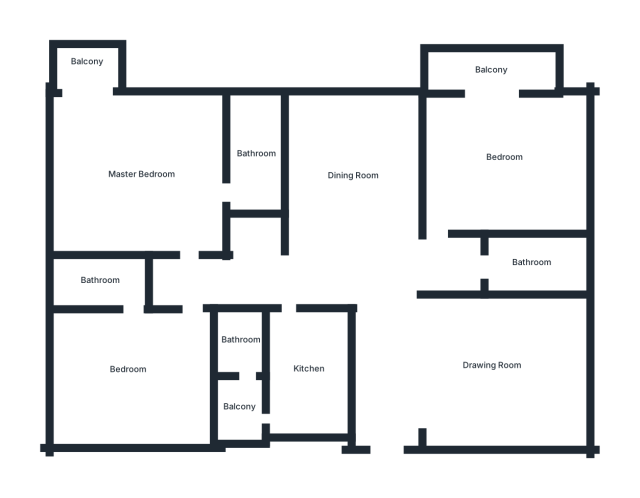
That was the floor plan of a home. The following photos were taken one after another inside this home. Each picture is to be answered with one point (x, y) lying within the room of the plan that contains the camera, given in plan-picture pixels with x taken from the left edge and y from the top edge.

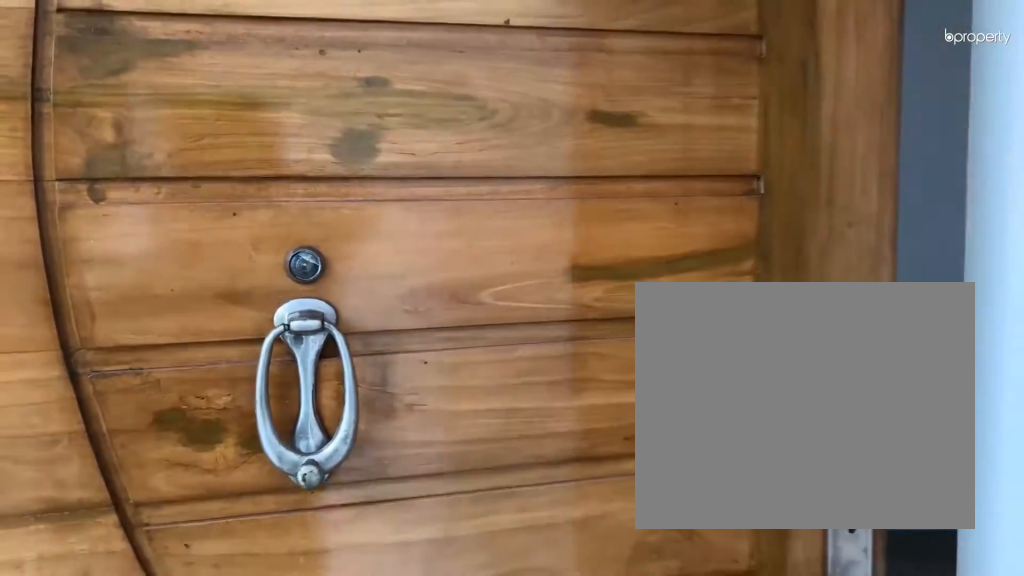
(388, 440)
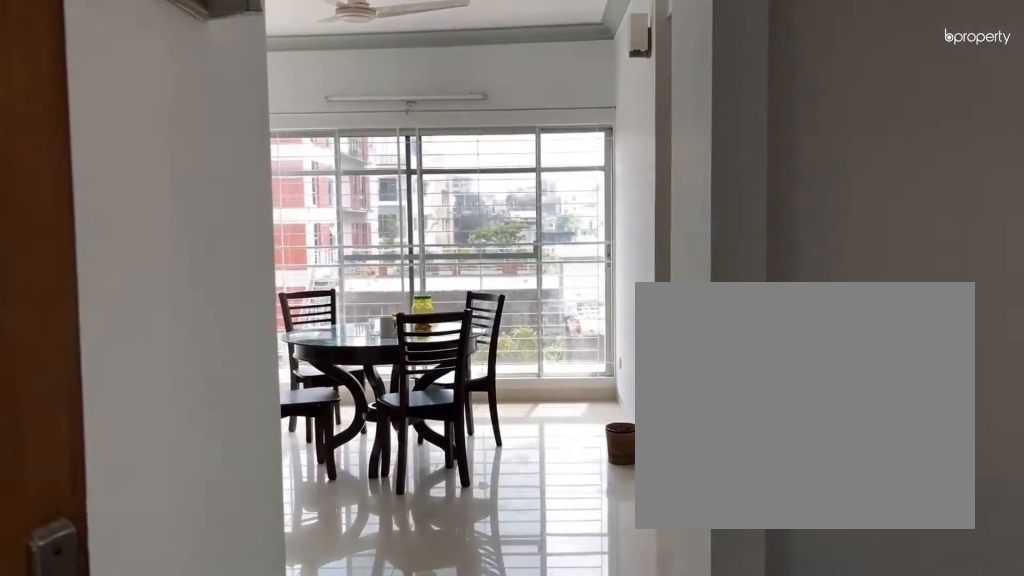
(388, 440)
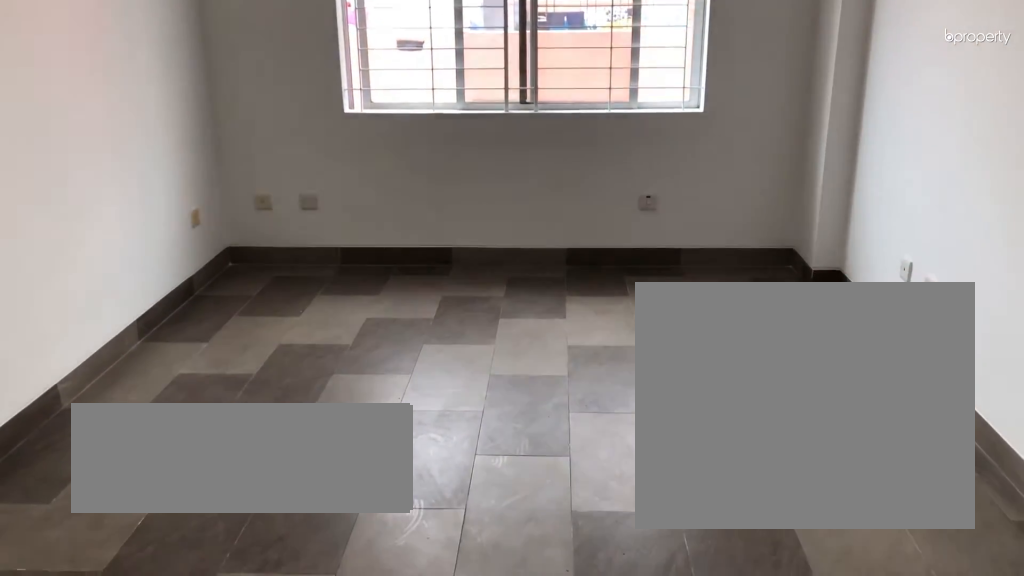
(487, 363)
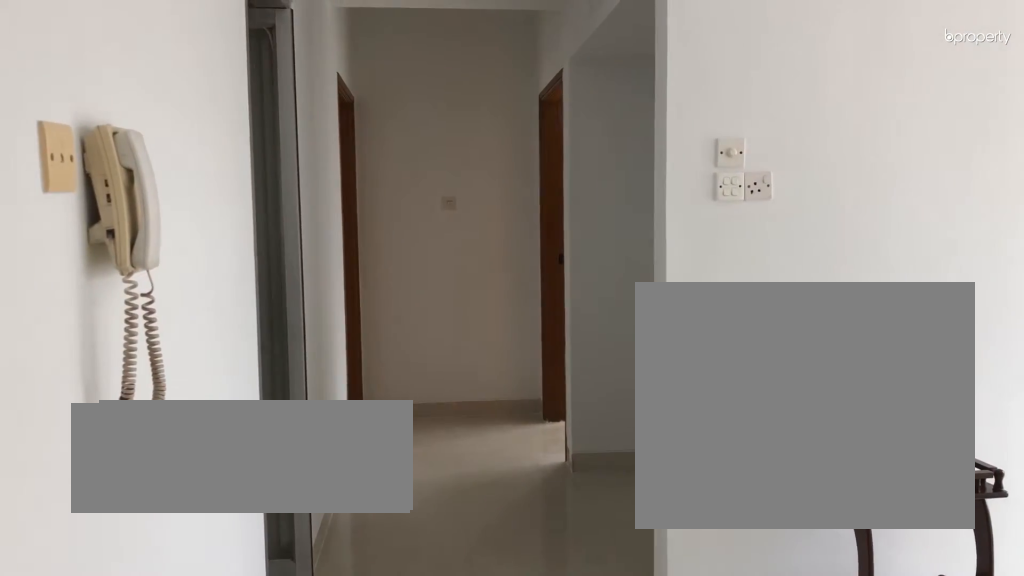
(353, 173)
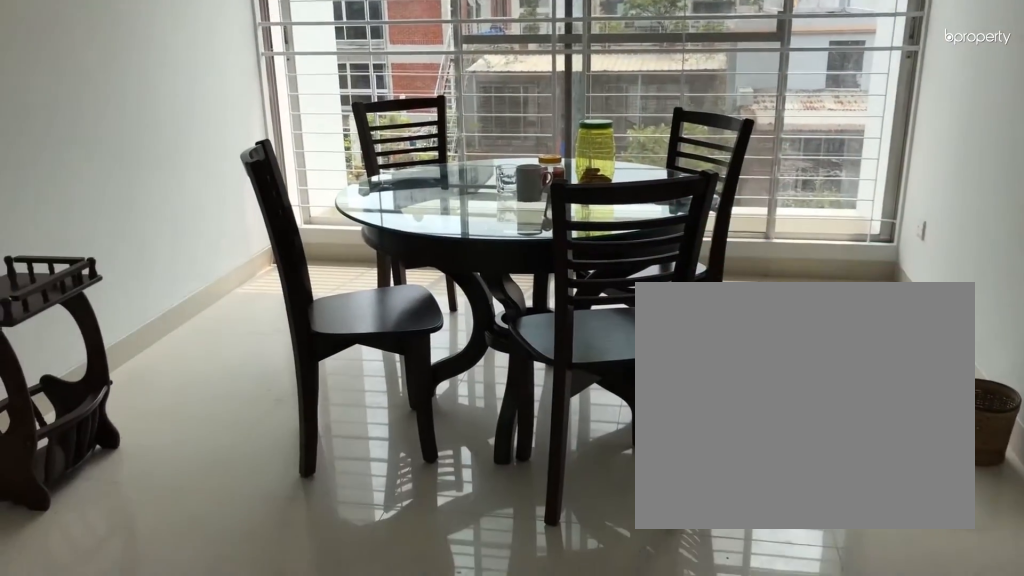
(353, 173)
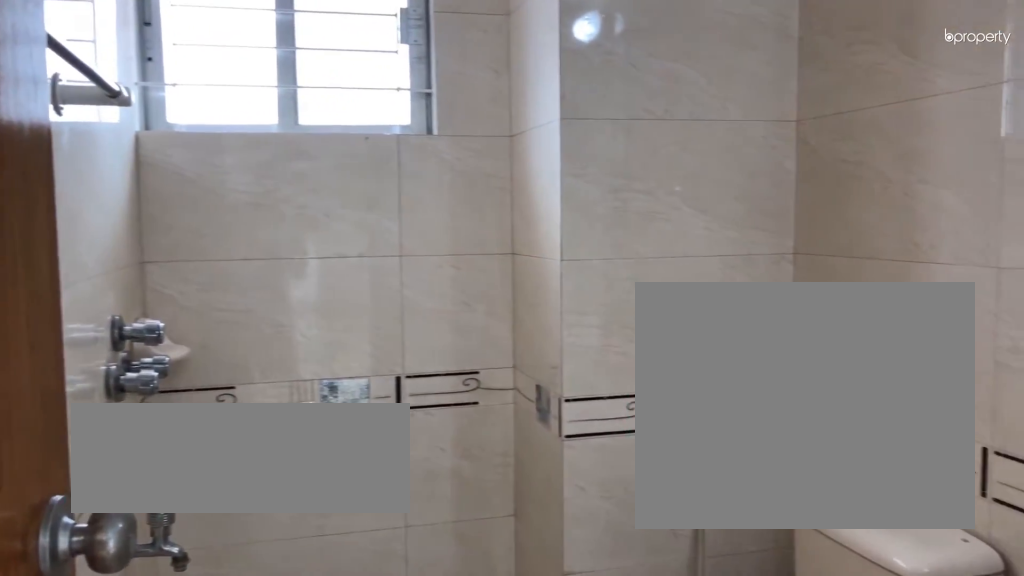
(531, 262)
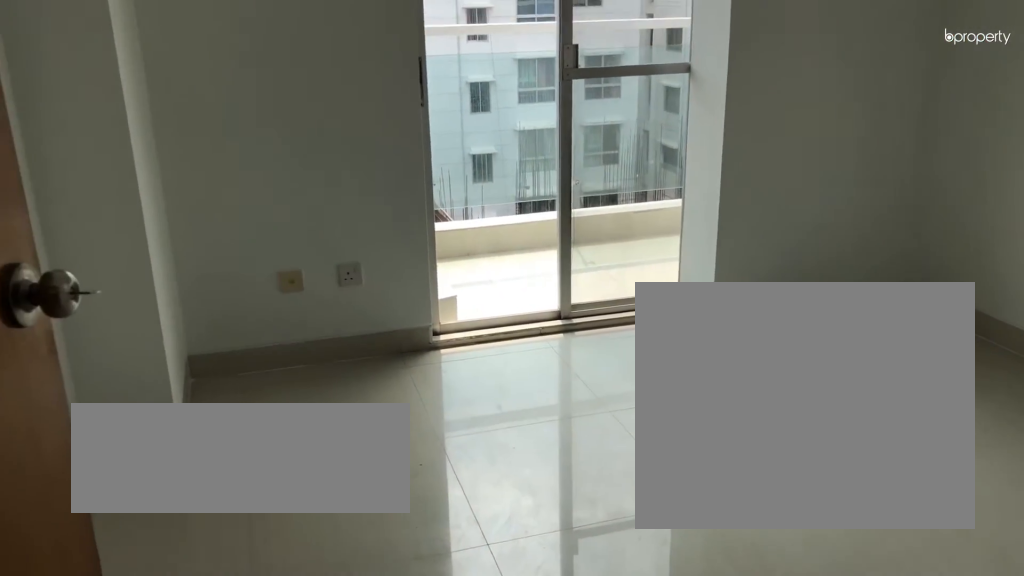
(505, 156)
